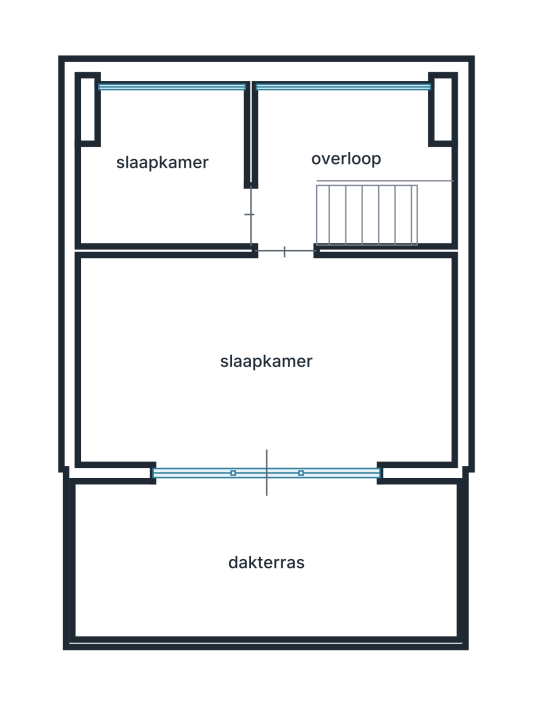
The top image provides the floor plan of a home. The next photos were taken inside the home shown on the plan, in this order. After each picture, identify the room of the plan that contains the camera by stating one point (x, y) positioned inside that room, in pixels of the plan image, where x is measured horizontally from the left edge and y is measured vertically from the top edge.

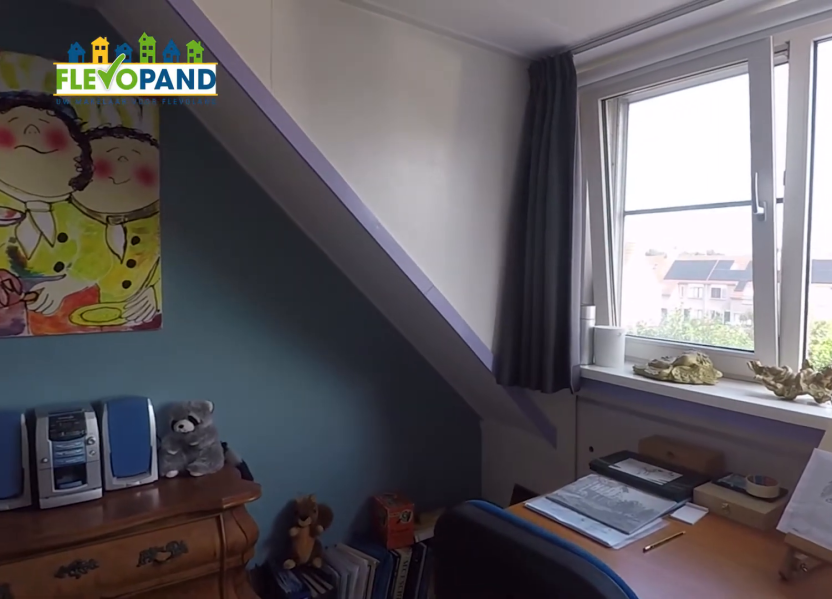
(166, 170)
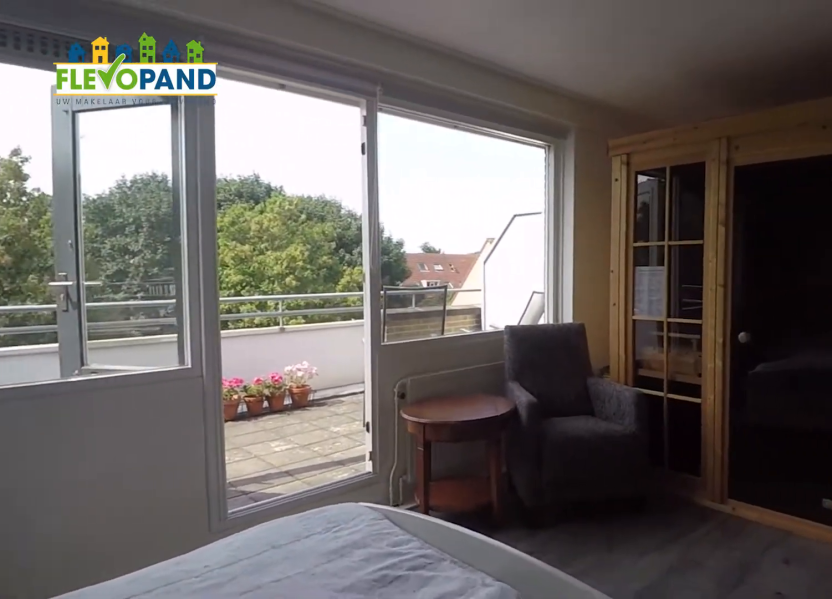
(266, 360)
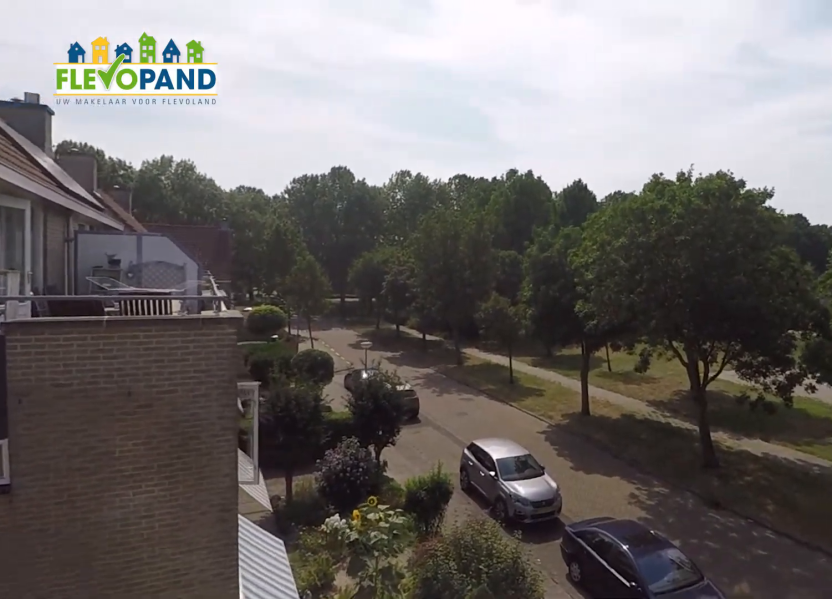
(265, 561)
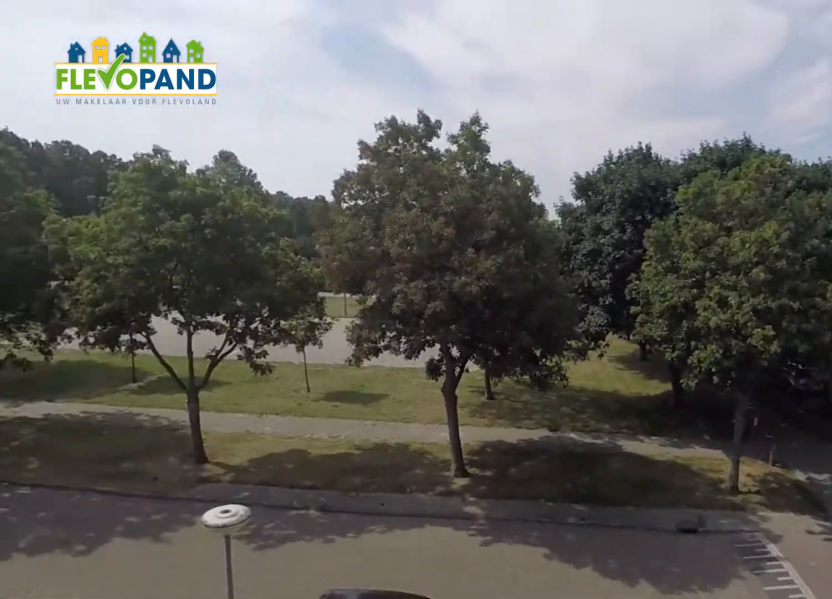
(265, 561)
